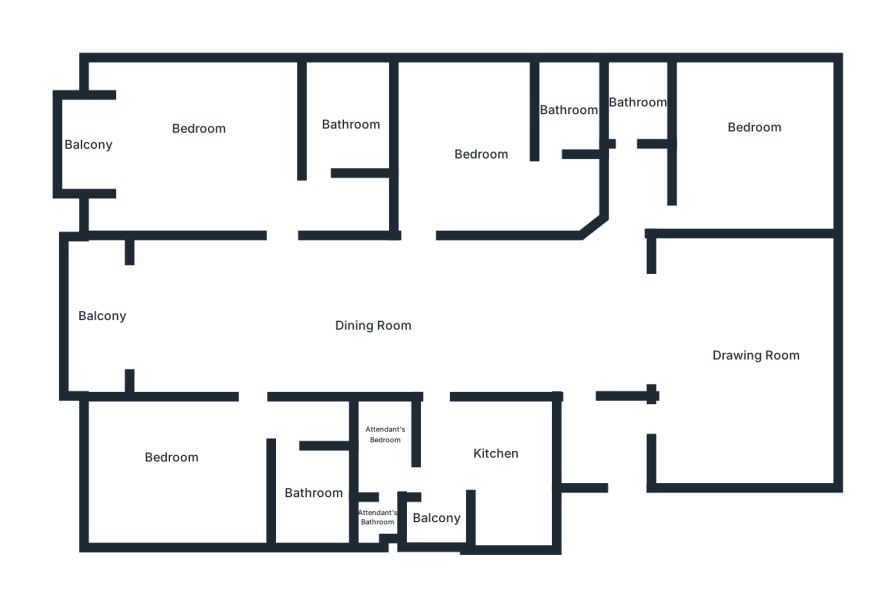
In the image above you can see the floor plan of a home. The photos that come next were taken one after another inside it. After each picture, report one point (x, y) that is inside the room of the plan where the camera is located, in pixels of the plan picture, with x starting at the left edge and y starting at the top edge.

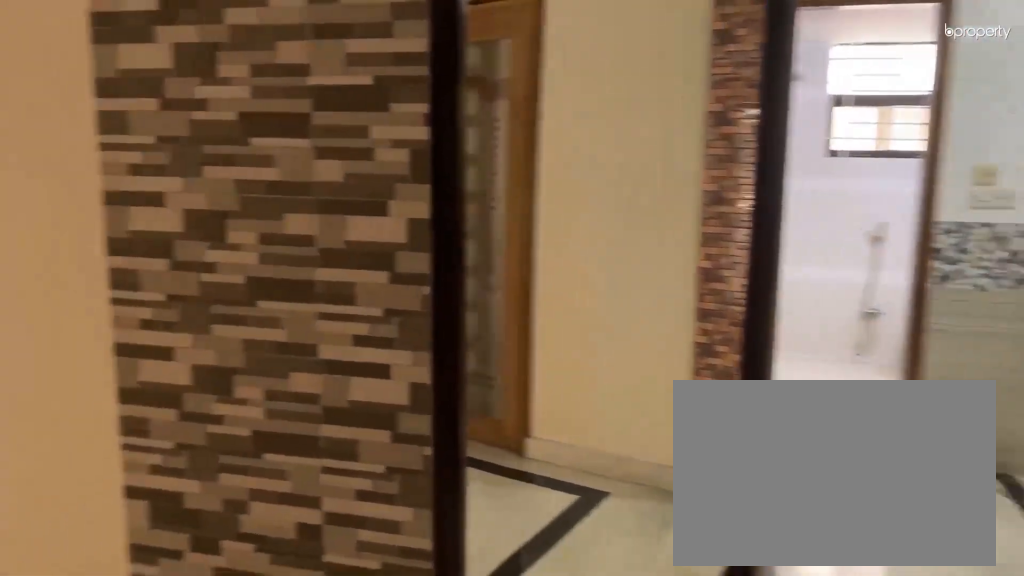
(446, 310)
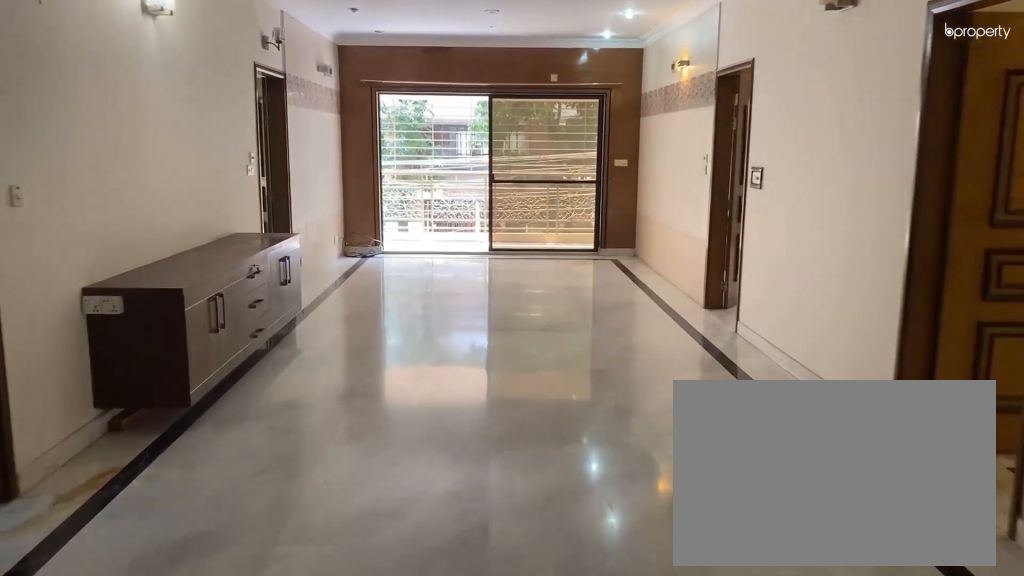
(446, 310)
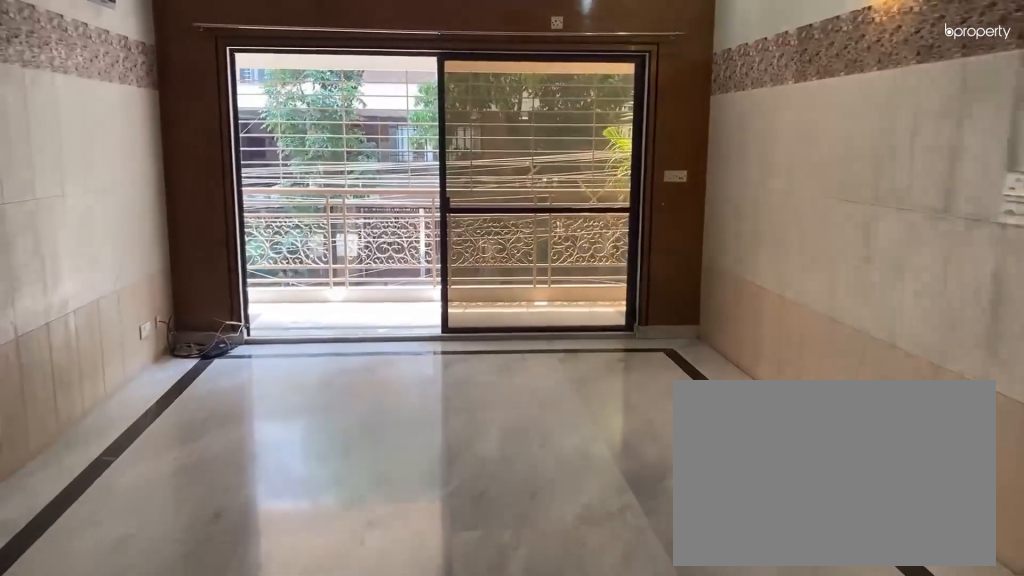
(249, 309)
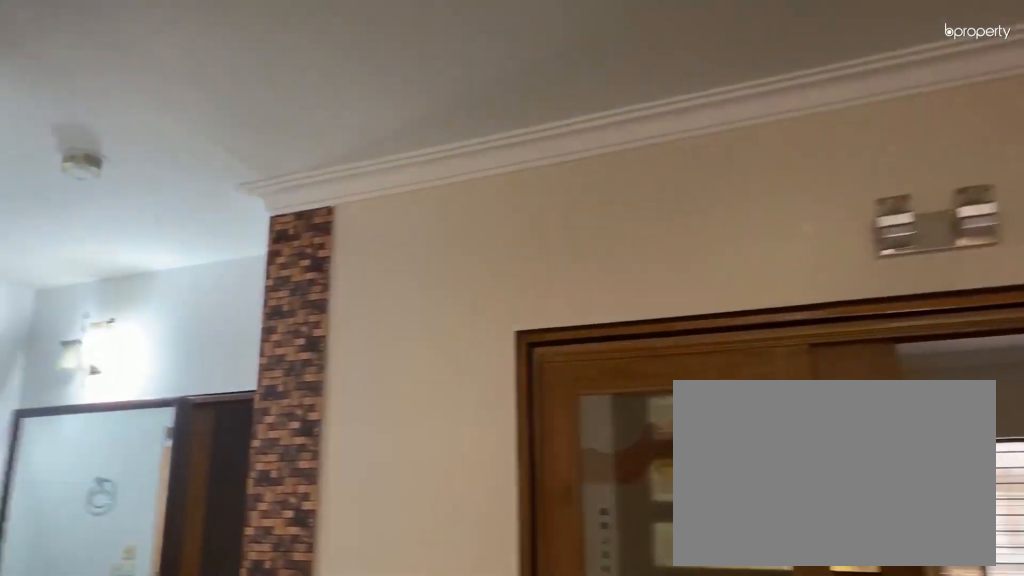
(474, 310)
